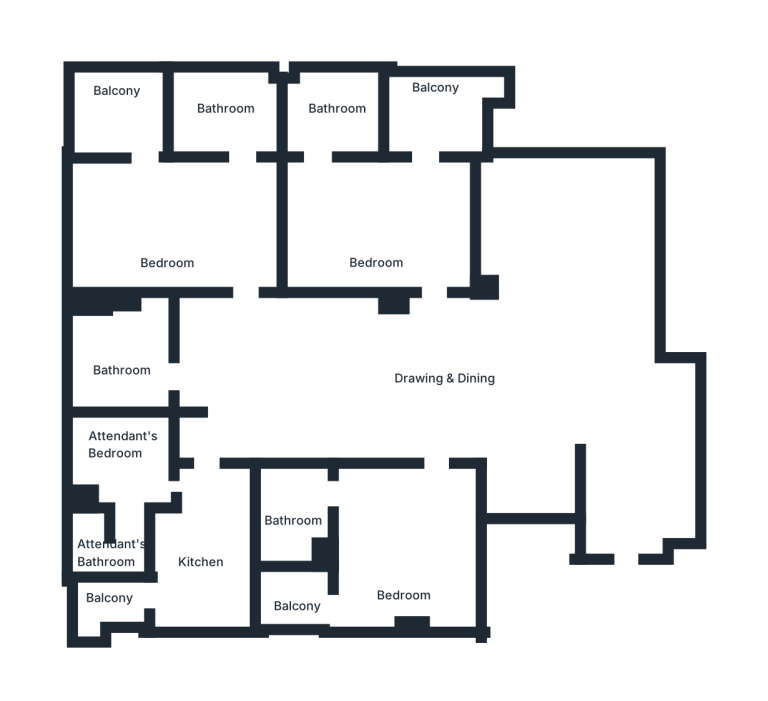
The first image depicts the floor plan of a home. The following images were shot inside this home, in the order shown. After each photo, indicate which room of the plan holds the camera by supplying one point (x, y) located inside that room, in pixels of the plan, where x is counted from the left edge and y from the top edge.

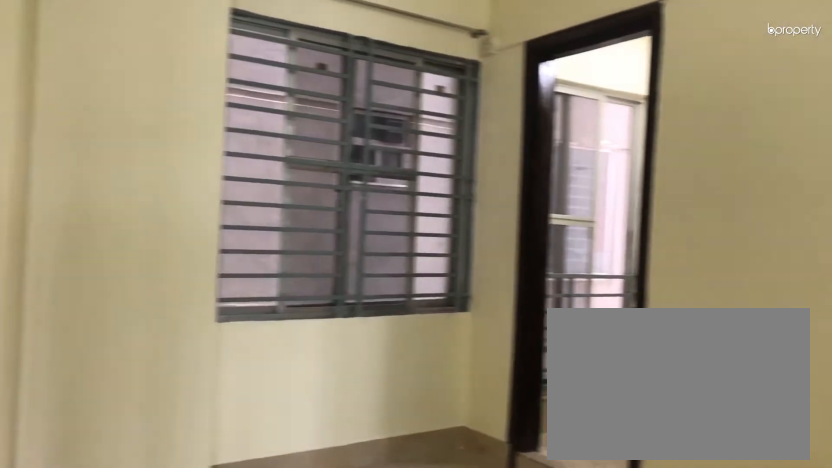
(399, 537)
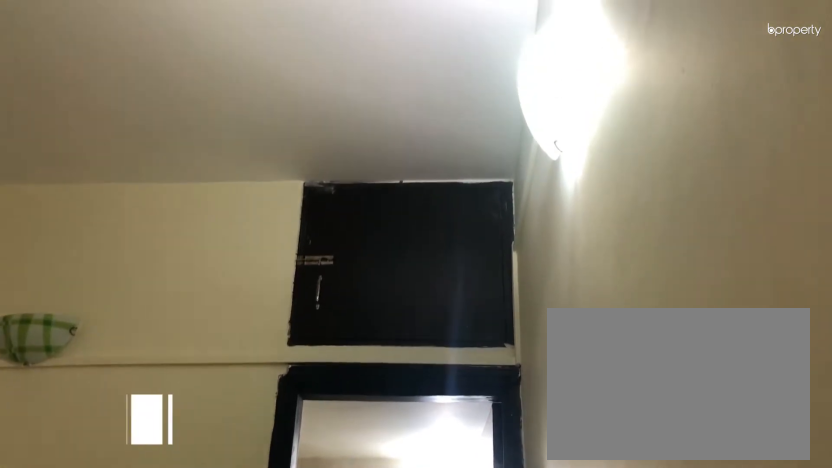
(399, 537)
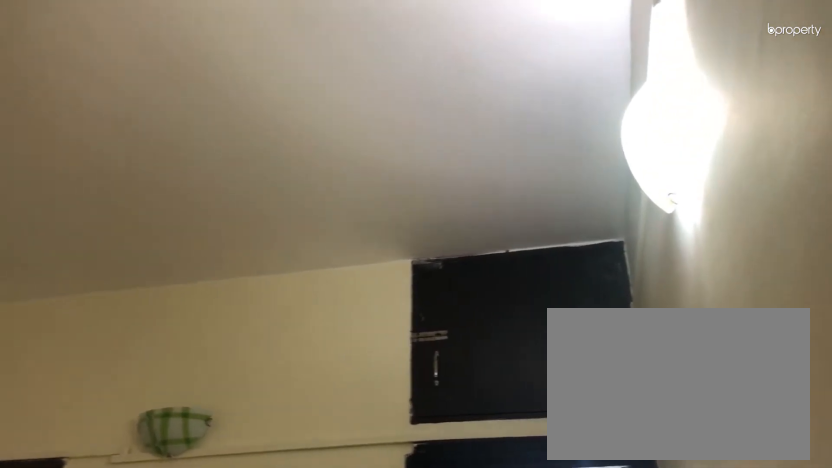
(399, 537)
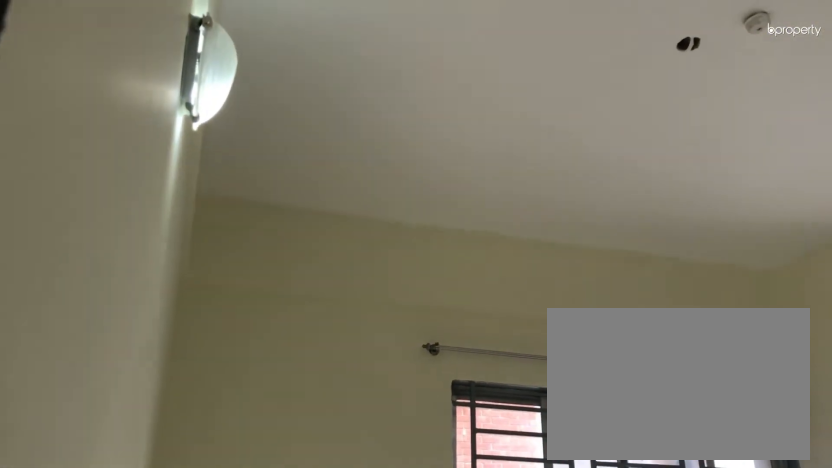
(176, 243)
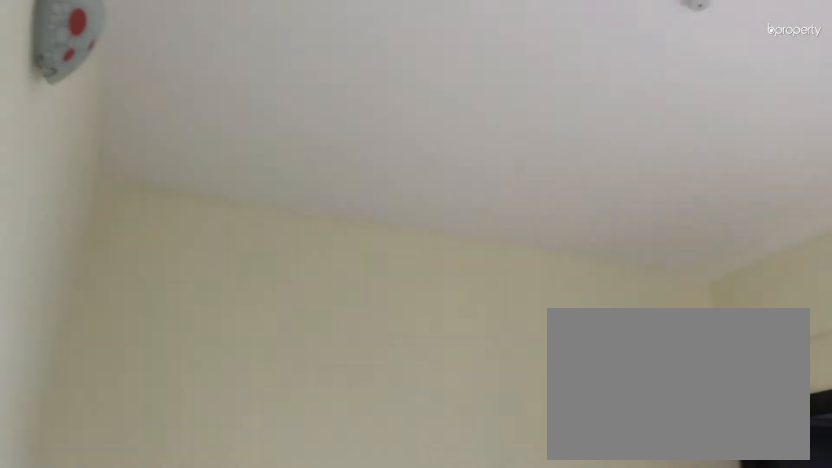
(381, 238)
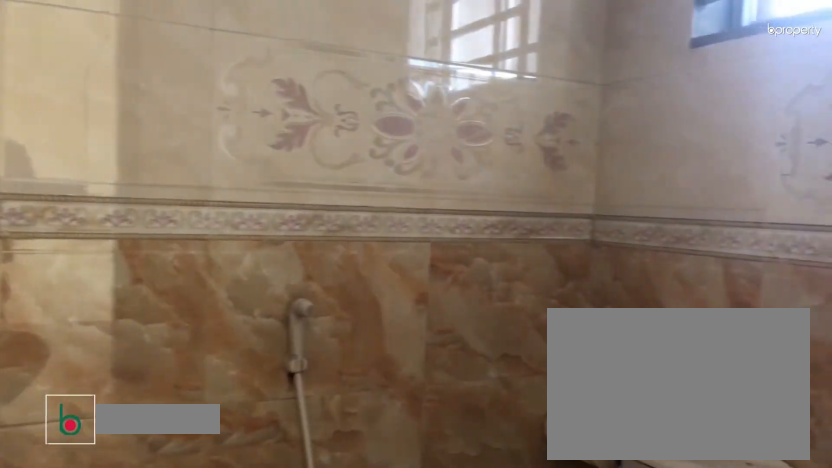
(337, 104)
